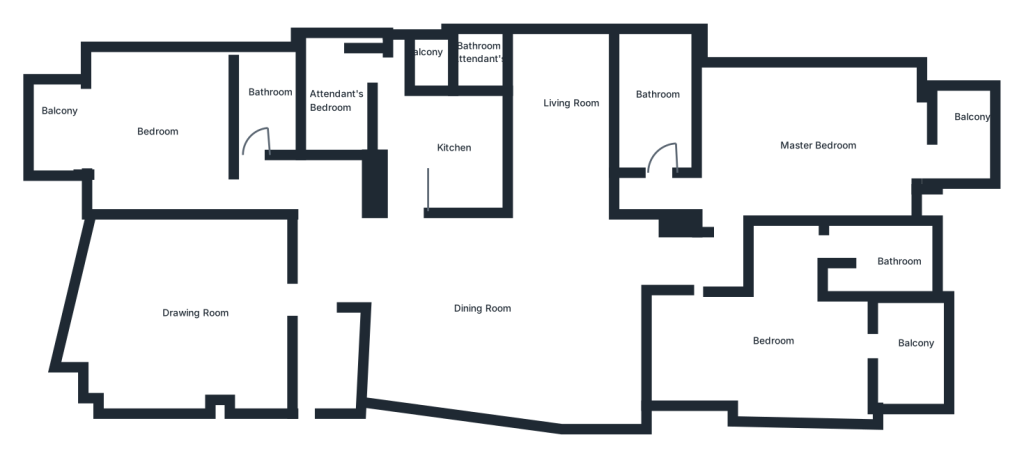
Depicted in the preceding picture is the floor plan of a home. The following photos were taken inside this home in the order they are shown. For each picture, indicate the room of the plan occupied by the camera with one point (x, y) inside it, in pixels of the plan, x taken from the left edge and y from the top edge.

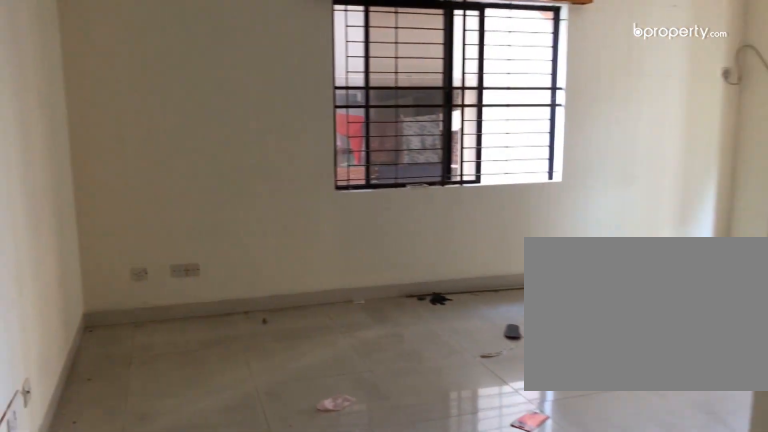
(806, 148)
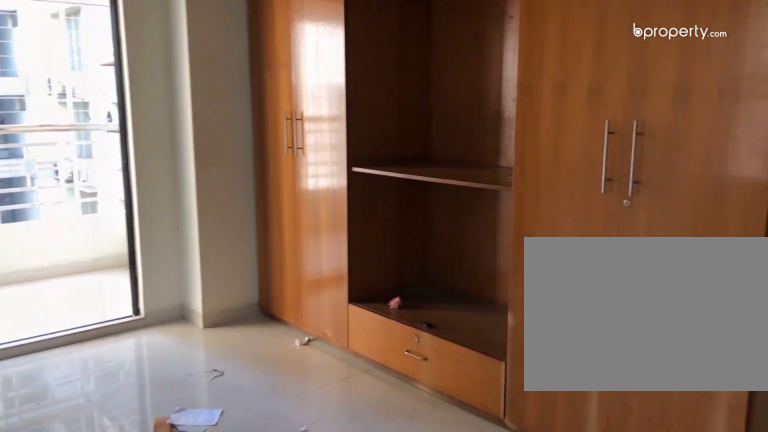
(798, 155)
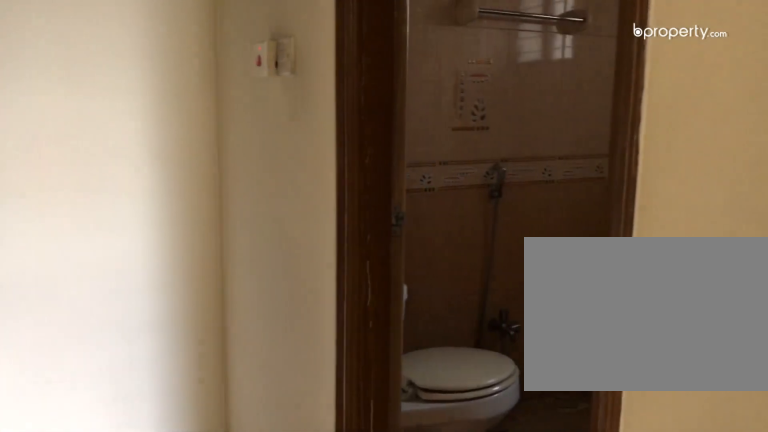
(671, 191)
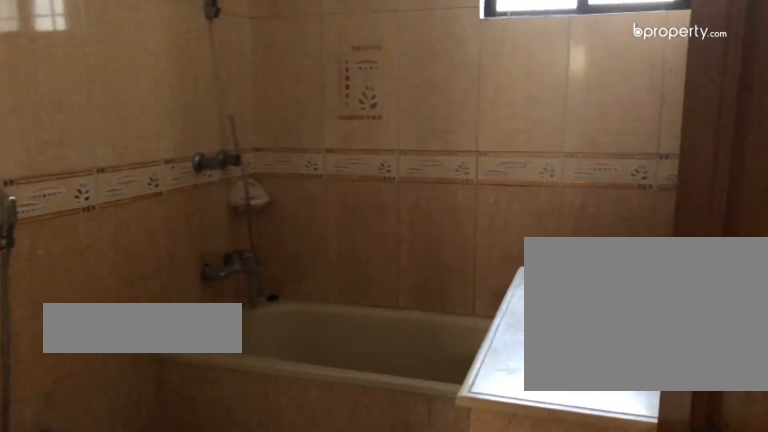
(651, 98)
